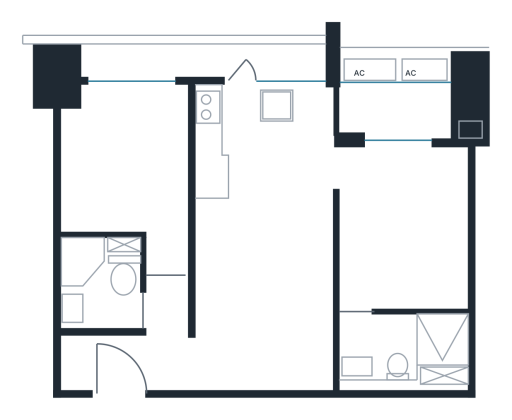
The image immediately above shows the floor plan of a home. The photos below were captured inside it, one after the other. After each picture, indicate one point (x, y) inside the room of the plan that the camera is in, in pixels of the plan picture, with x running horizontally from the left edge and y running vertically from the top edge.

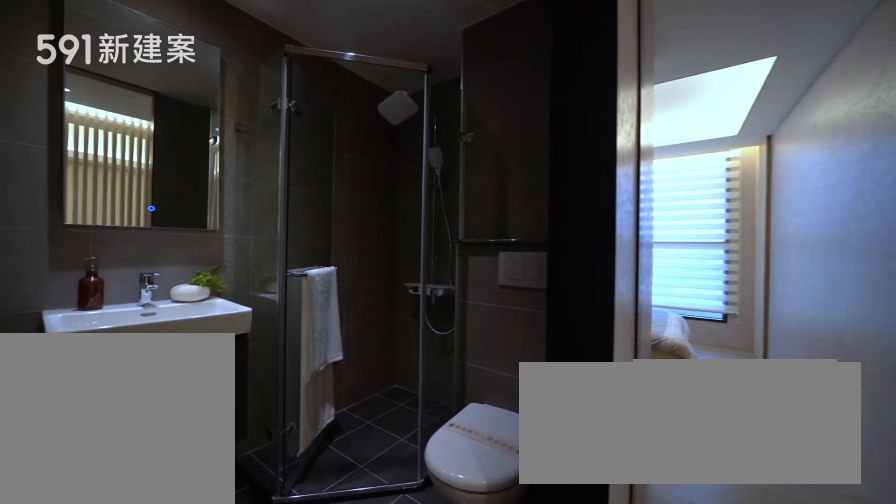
(101, 281)
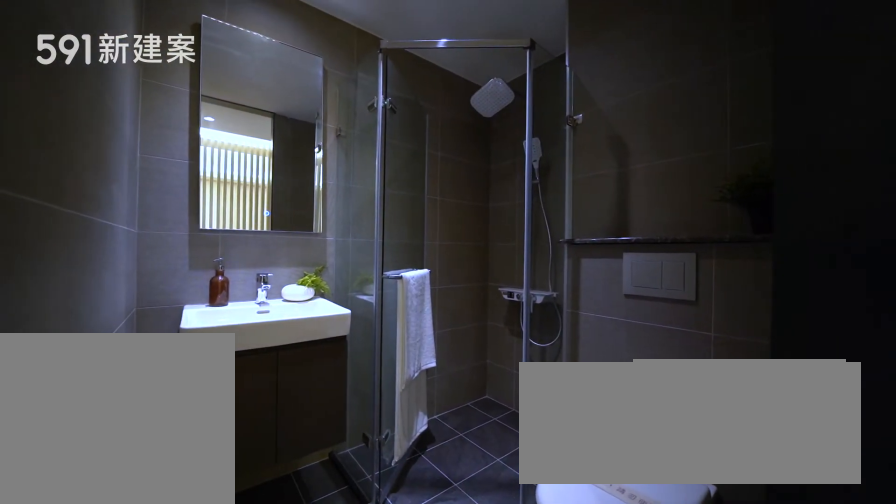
(101, 281)
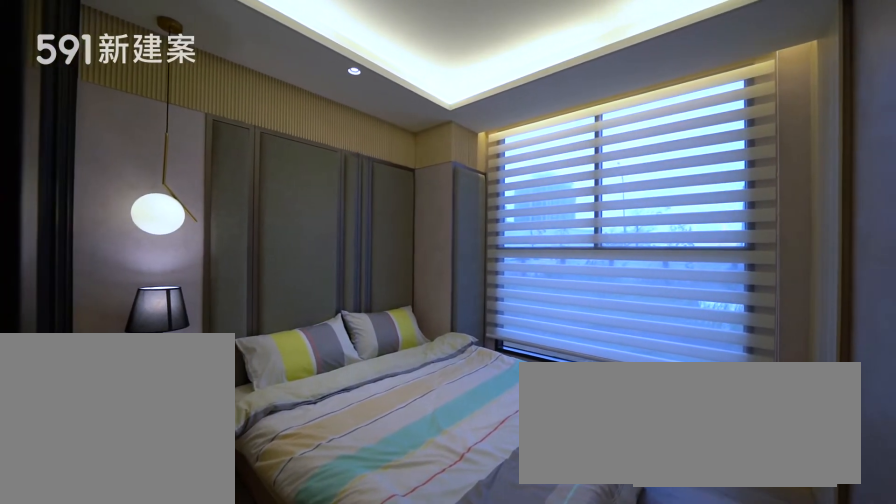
(126, 165)
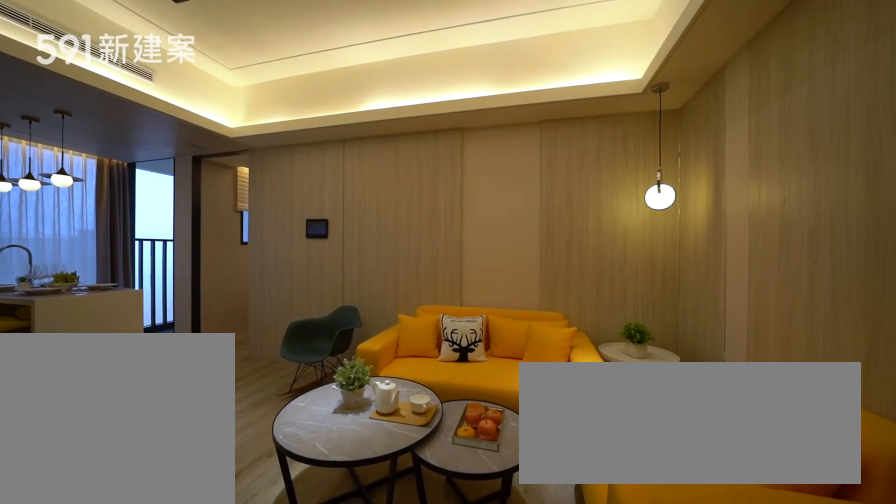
(266, 298)
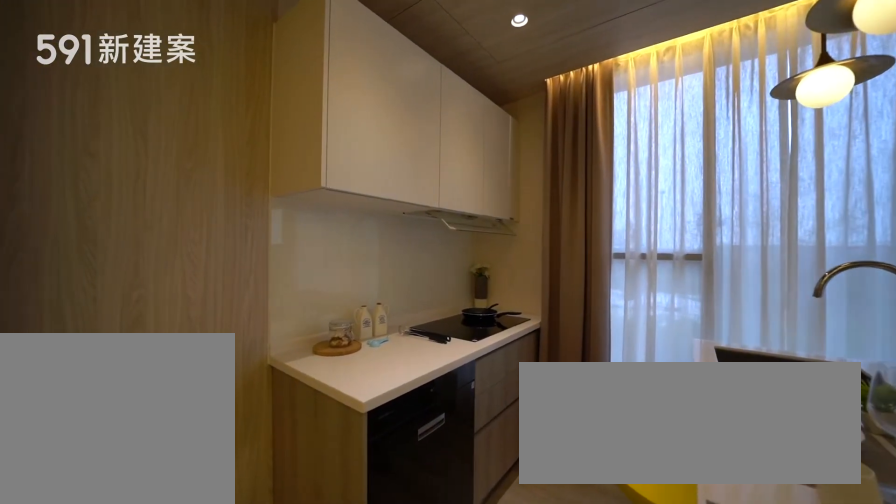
(230, 127)
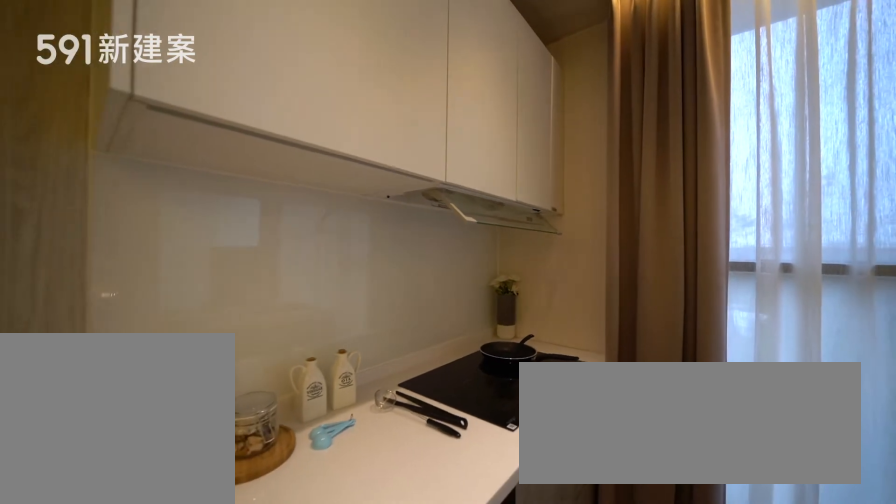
(230, 127)
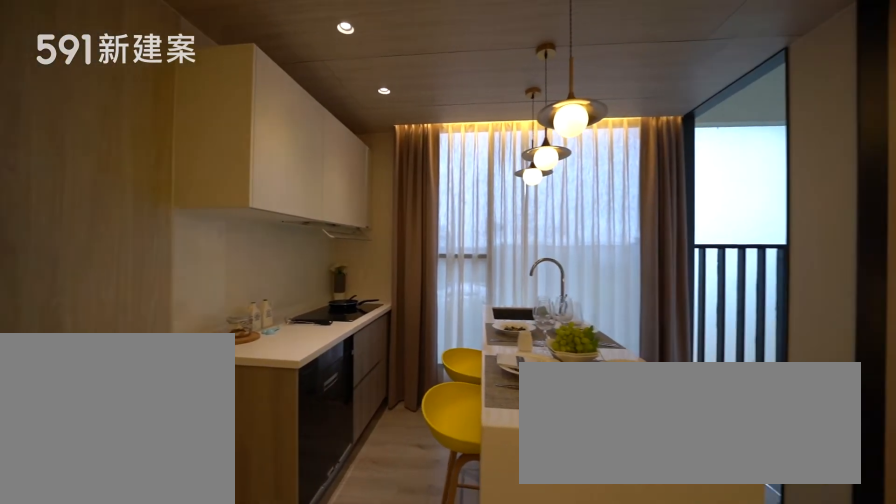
(276, 158)
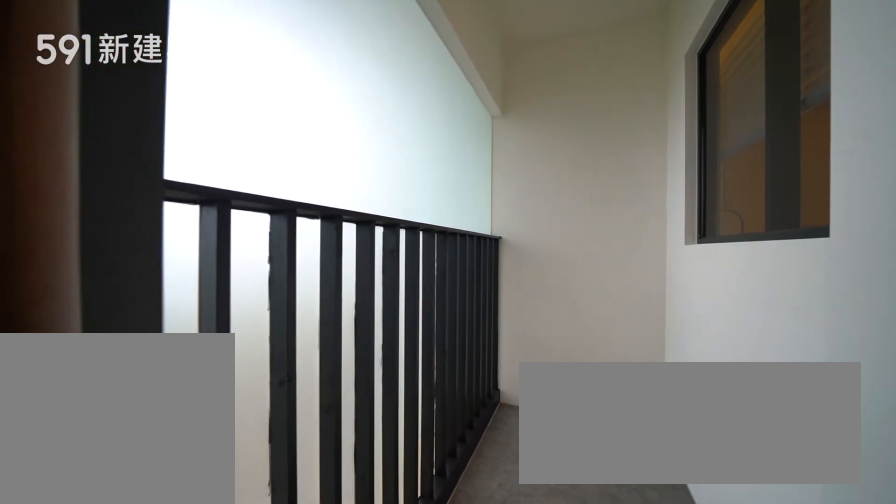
(399, 112)
